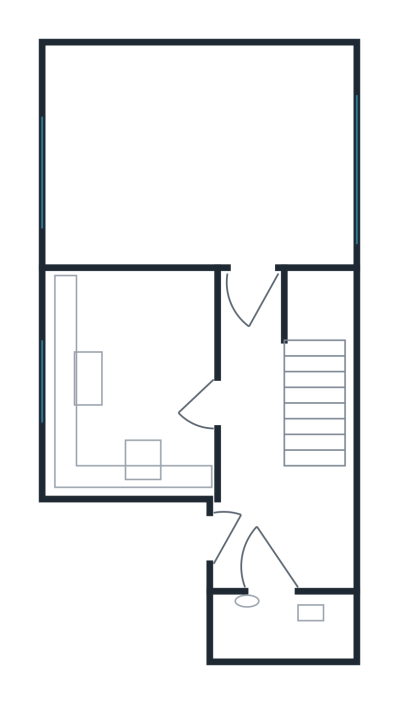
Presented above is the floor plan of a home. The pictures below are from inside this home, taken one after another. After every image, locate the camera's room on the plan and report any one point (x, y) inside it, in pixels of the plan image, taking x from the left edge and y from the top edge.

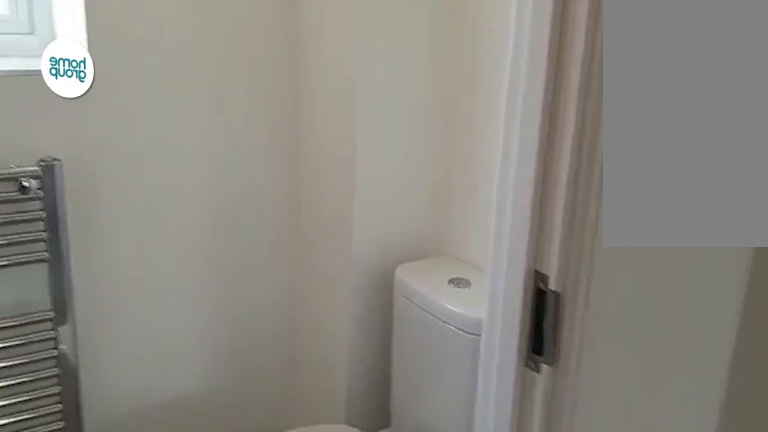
(285, 623)
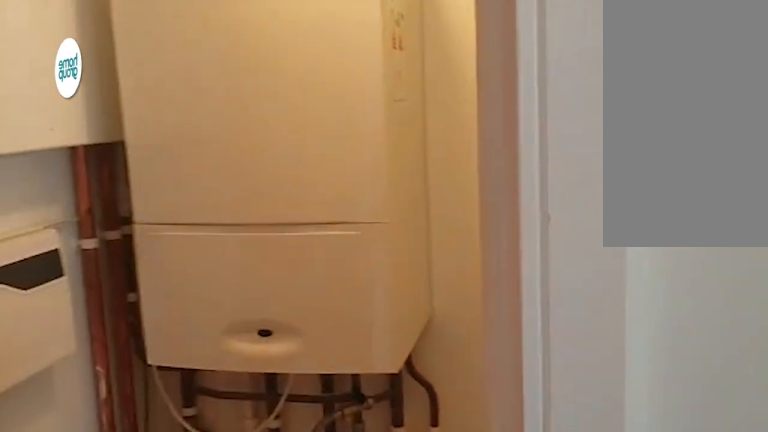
(284, 428)
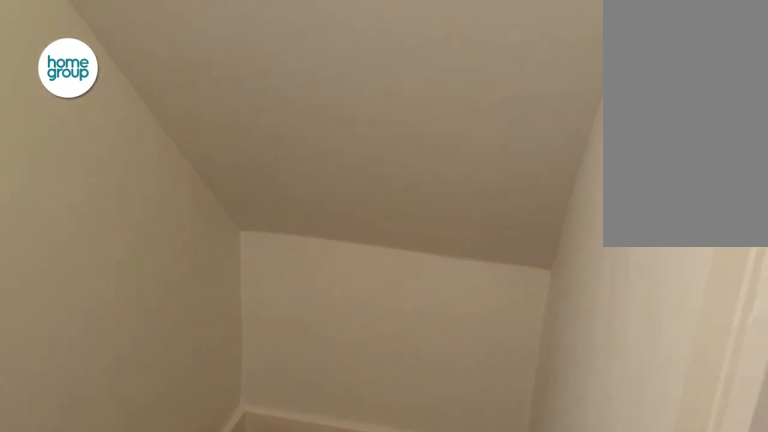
(284, 428)
